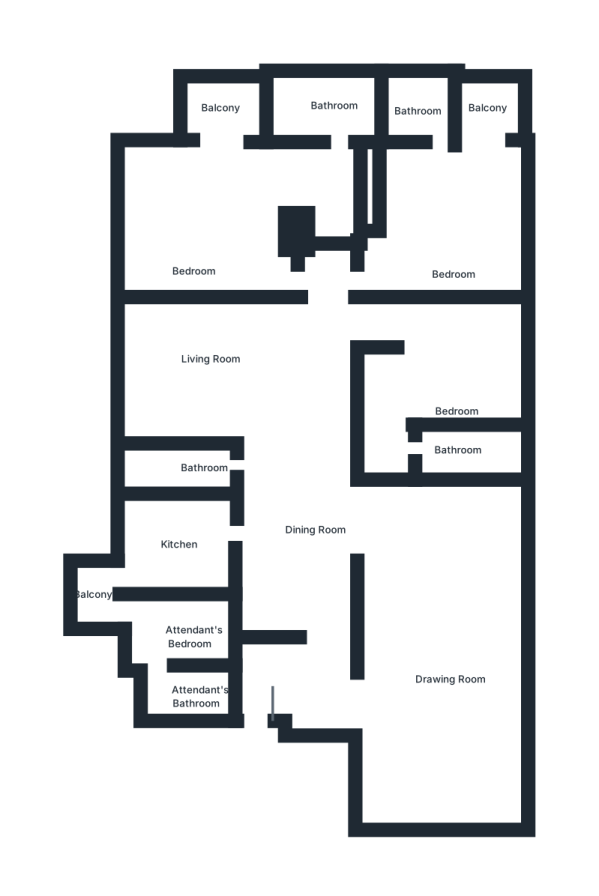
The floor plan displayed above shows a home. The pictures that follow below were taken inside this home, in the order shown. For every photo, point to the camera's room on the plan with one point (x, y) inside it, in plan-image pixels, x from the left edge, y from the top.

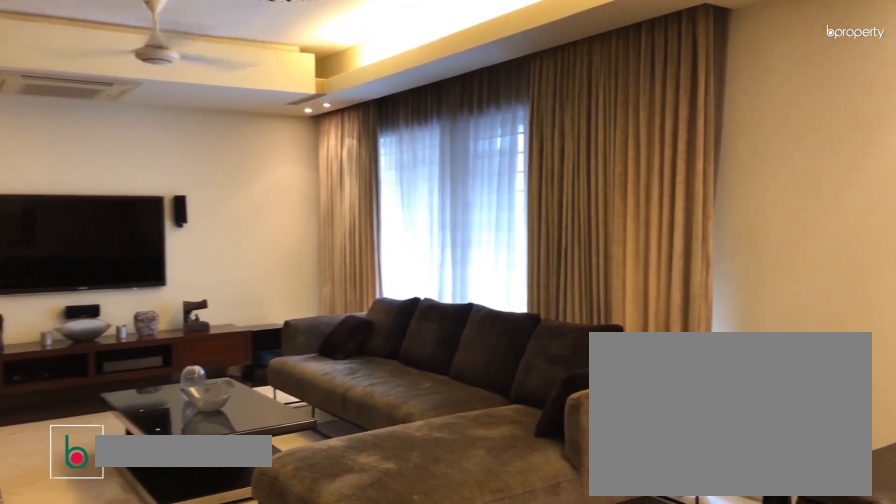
(440, 640)
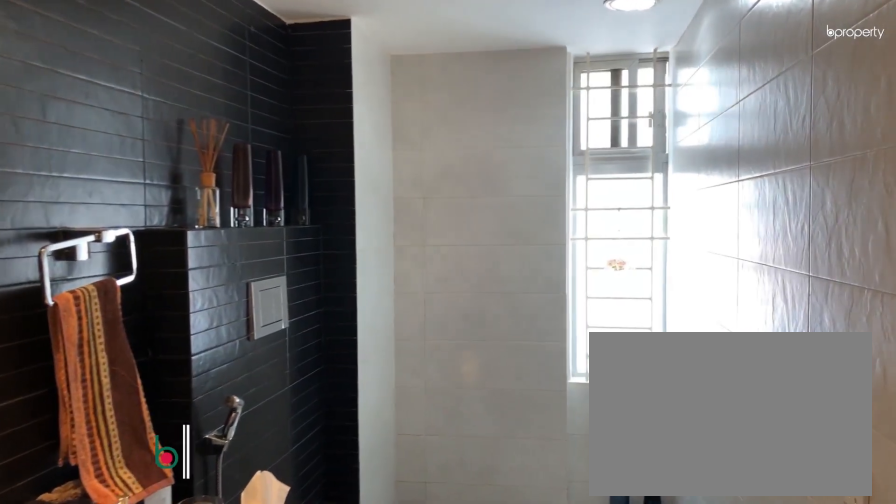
(182, 466)
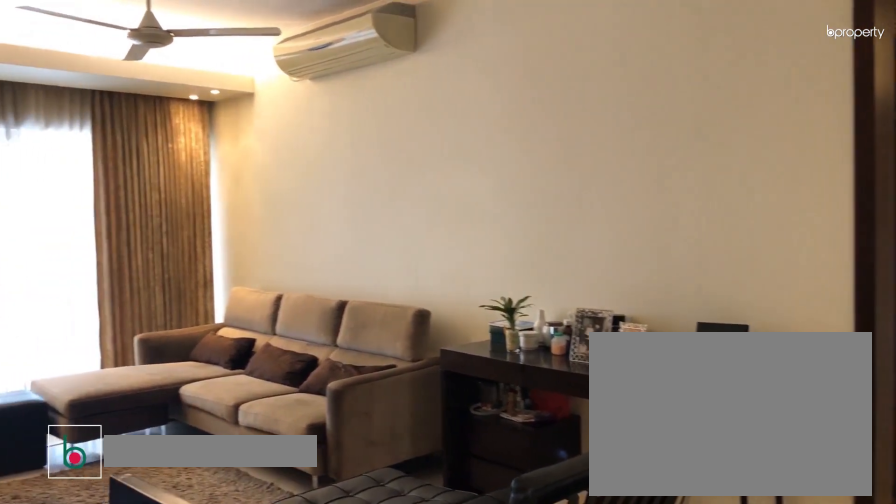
(242, 380)
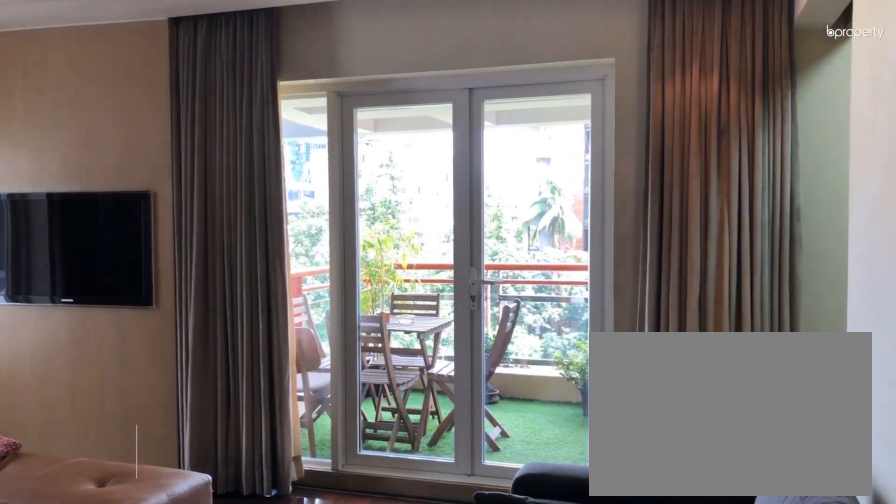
(197, 239)
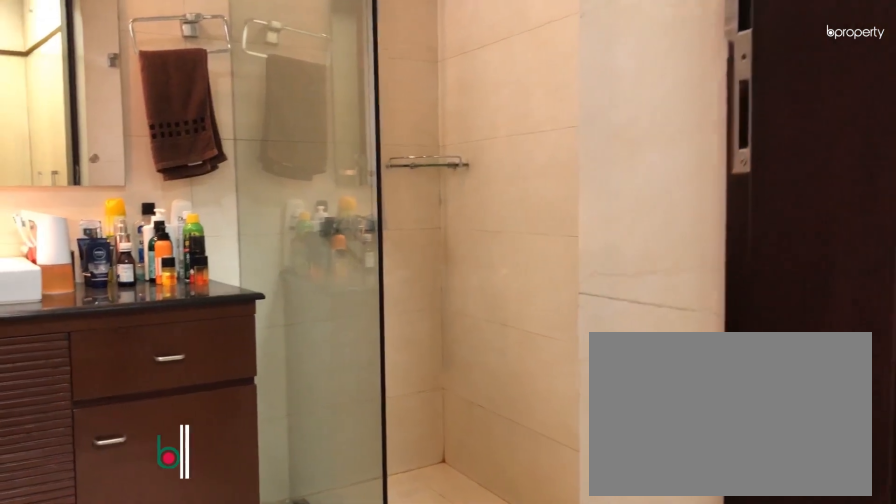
(328, 93)
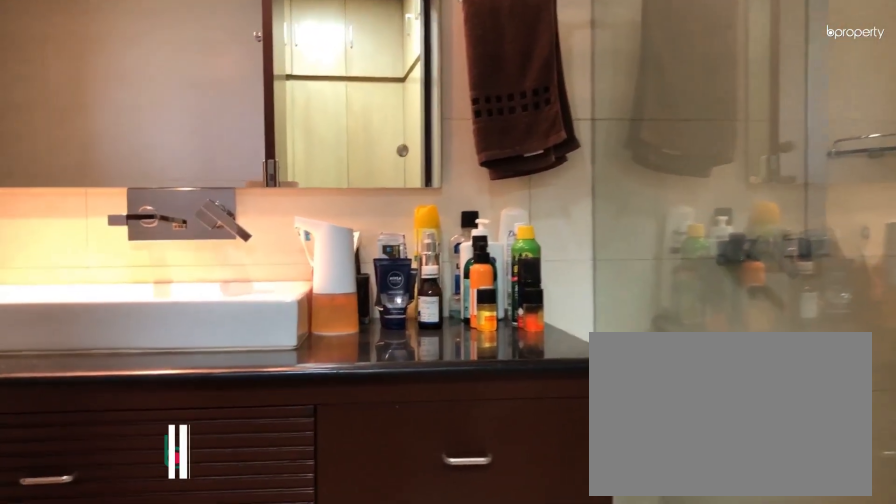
(328, 93)
